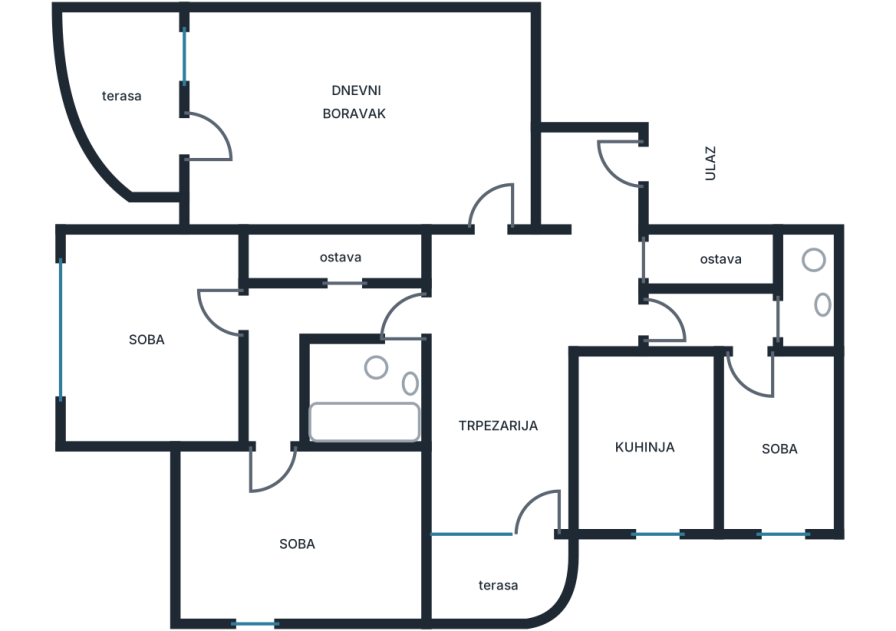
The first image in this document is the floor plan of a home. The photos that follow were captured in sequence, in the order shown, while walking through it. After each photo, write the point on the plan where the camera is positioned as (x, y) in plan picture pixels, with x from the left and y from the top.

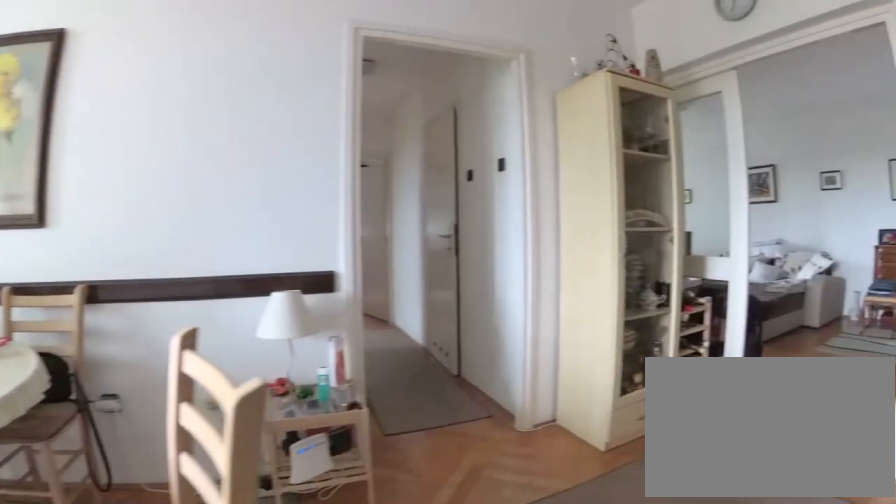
(547, 401)
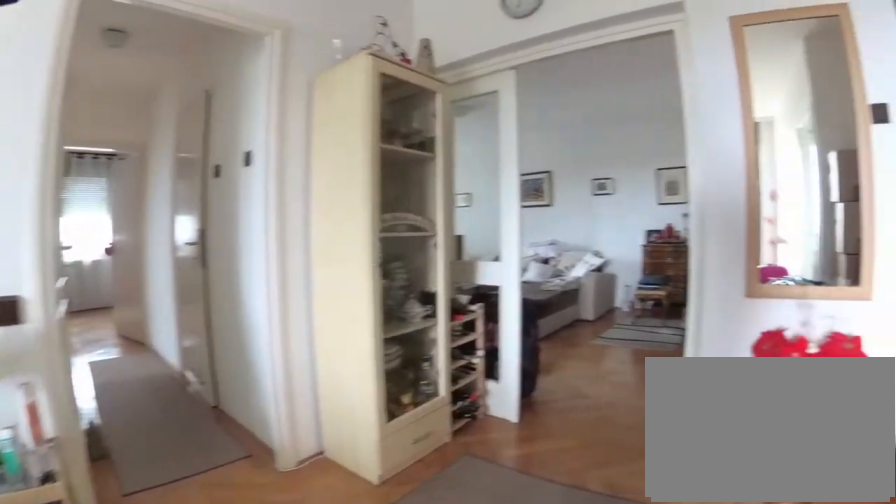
(524, 401)
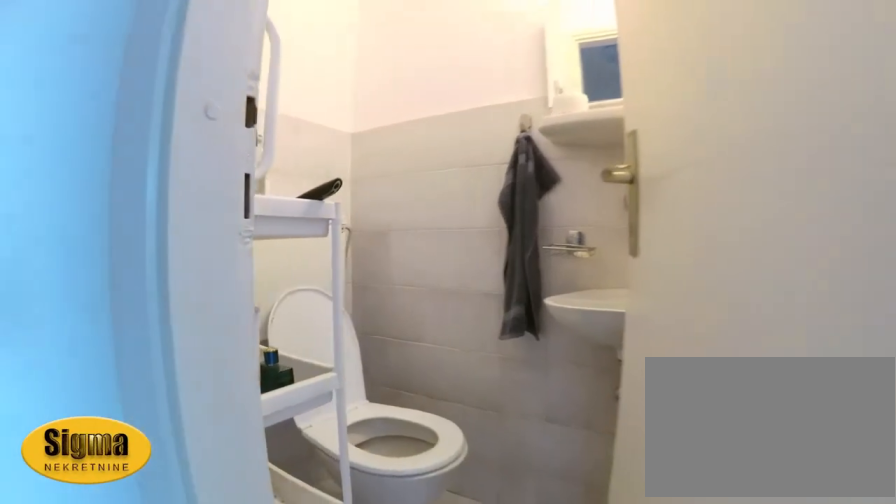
(736, 329)
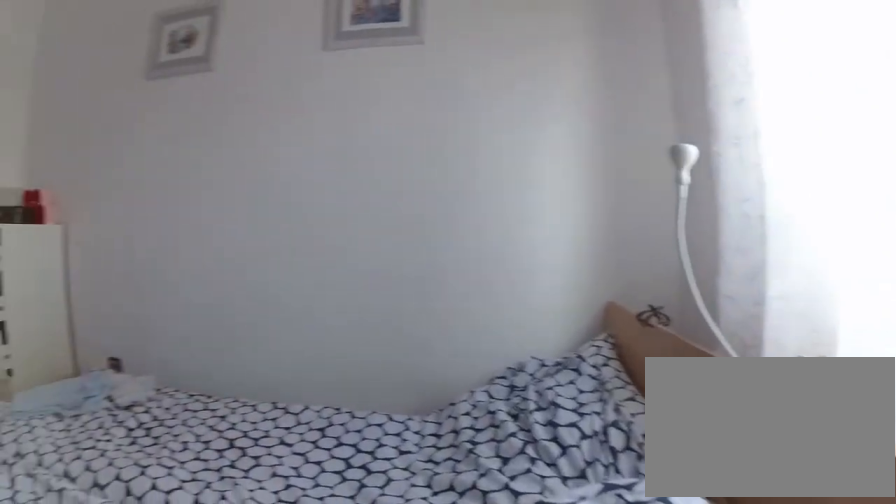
(734, 495)
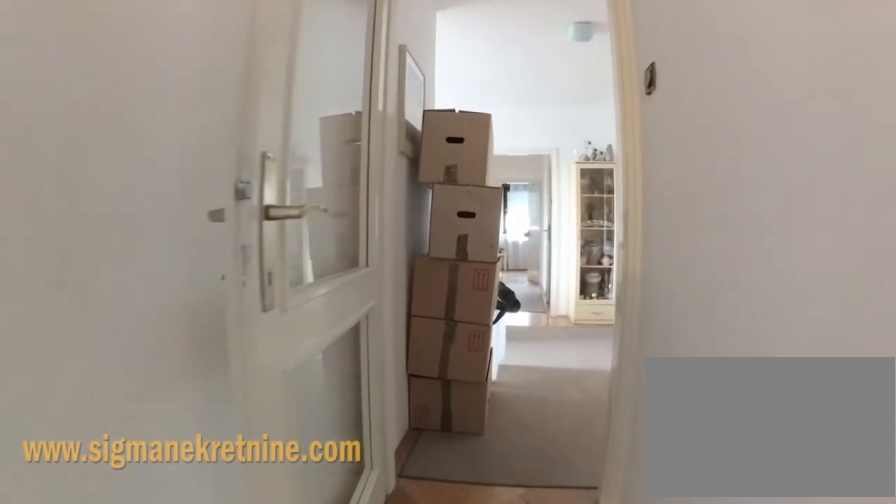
(741, 324)
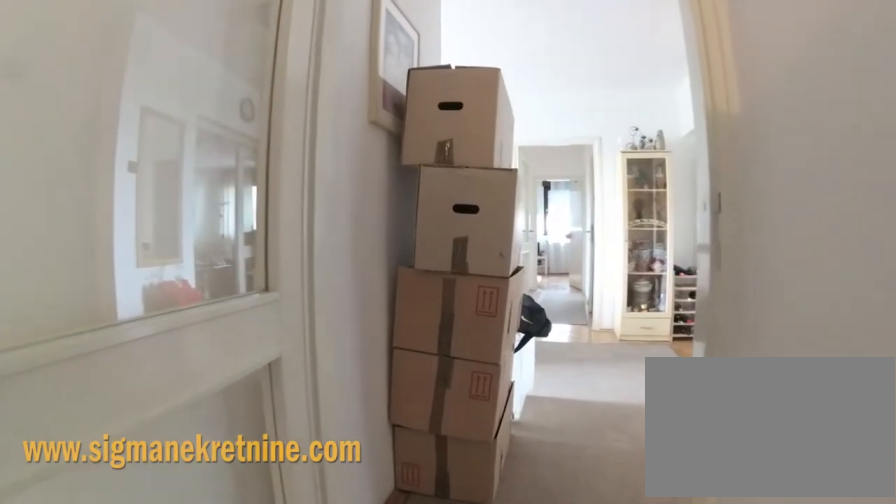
(712, 328)
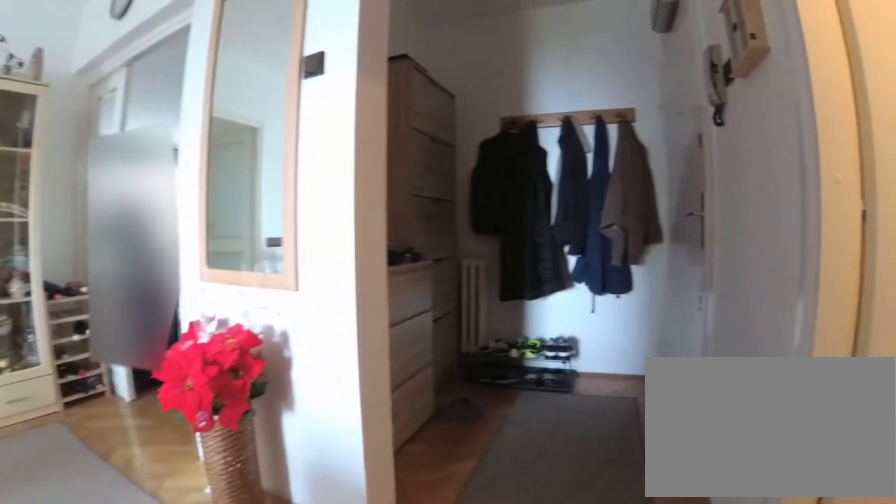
(613, 322)
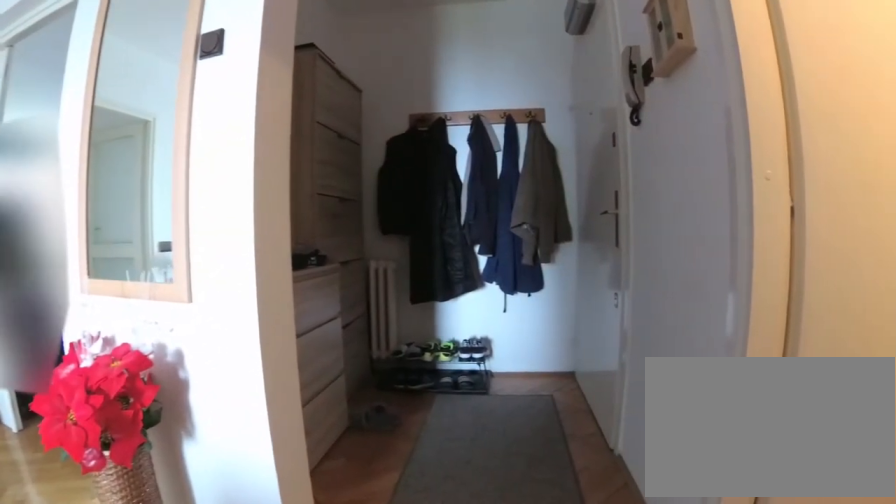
(601, 315)
